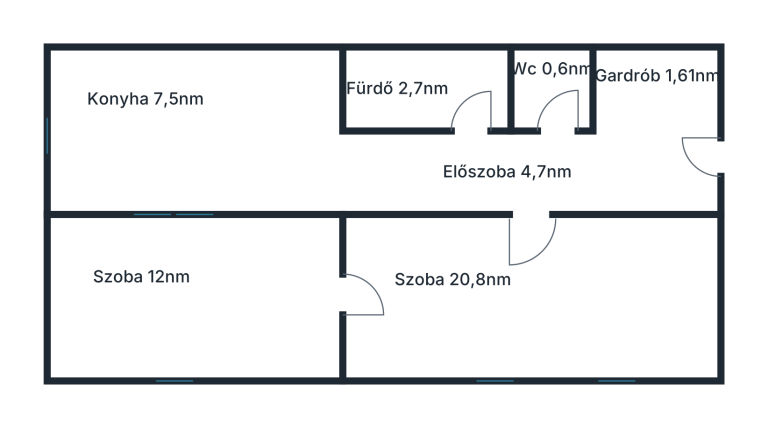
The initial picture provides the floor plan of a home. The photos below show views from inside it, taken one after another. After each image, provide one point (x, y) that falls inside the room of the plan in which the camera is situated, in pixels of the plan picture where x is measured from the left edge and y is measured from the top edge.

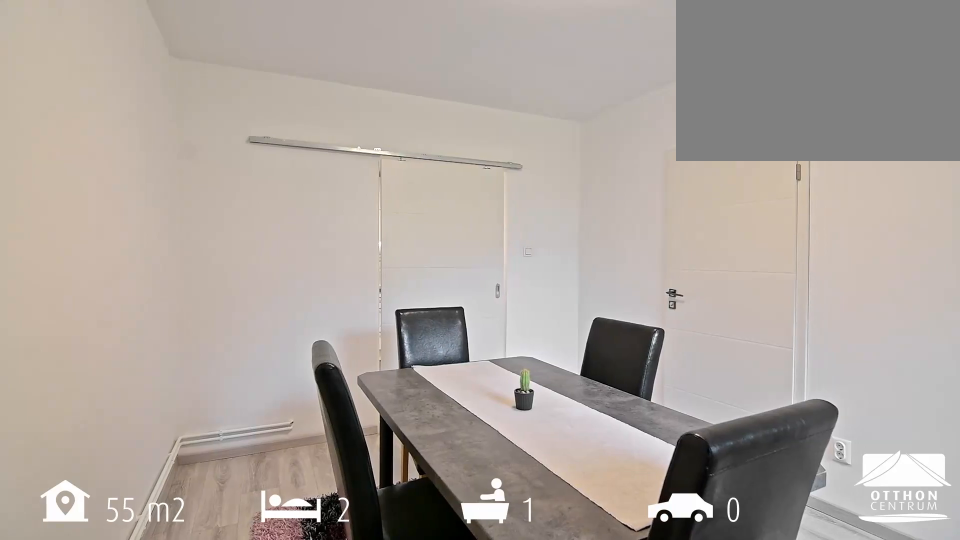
(192, 299)
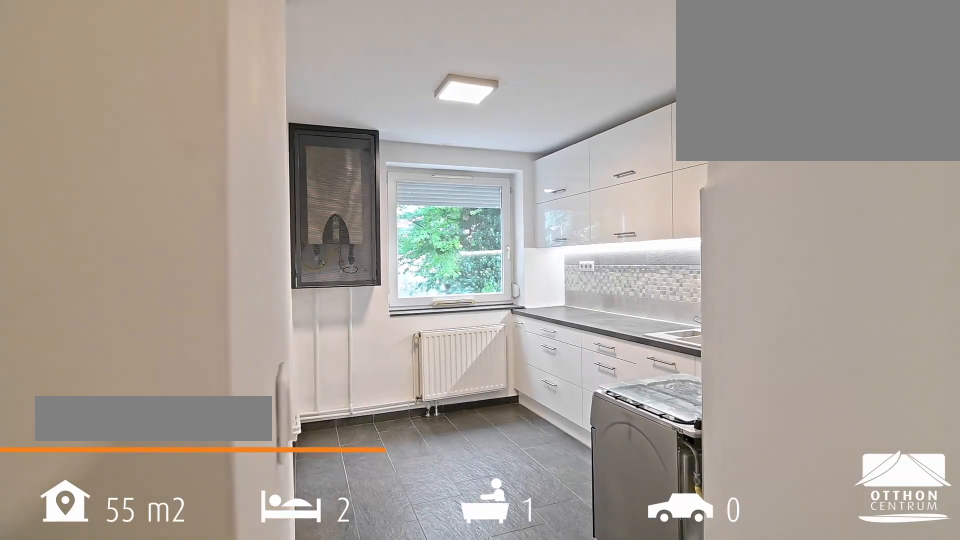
(192, 136)
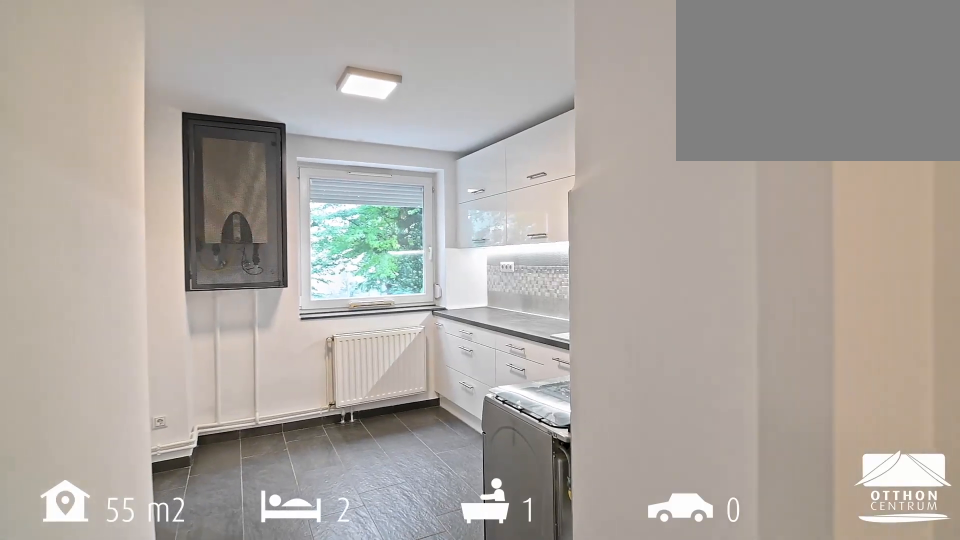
(192, 136)
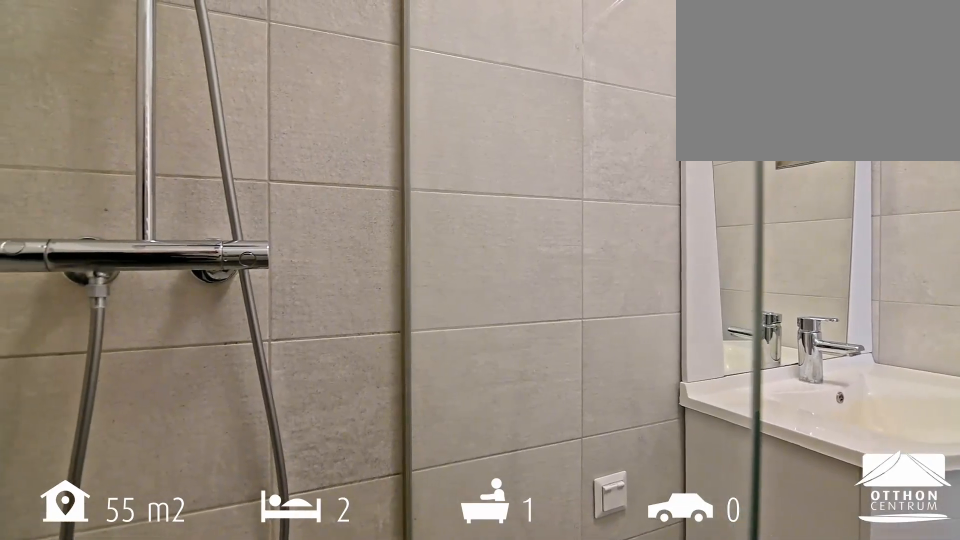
(427, 89)
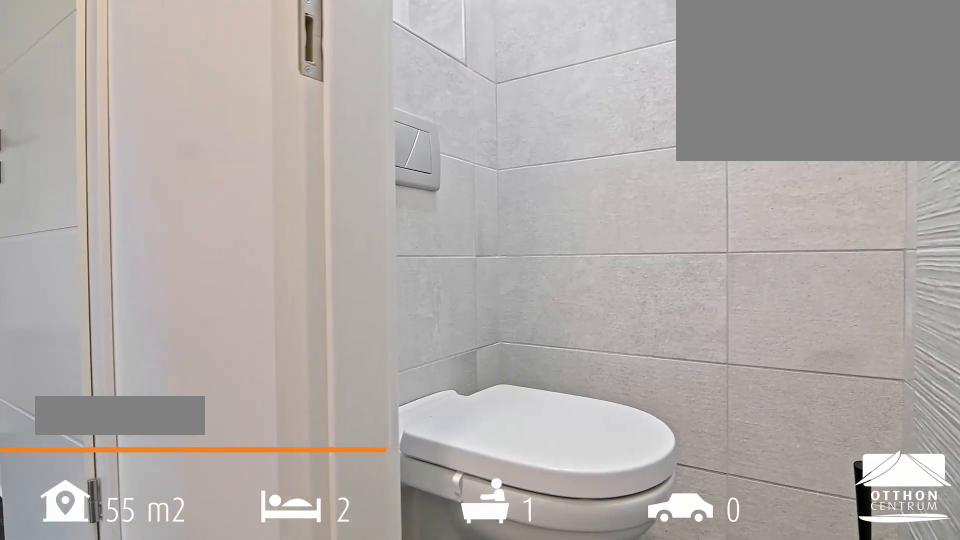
(553, 89)
